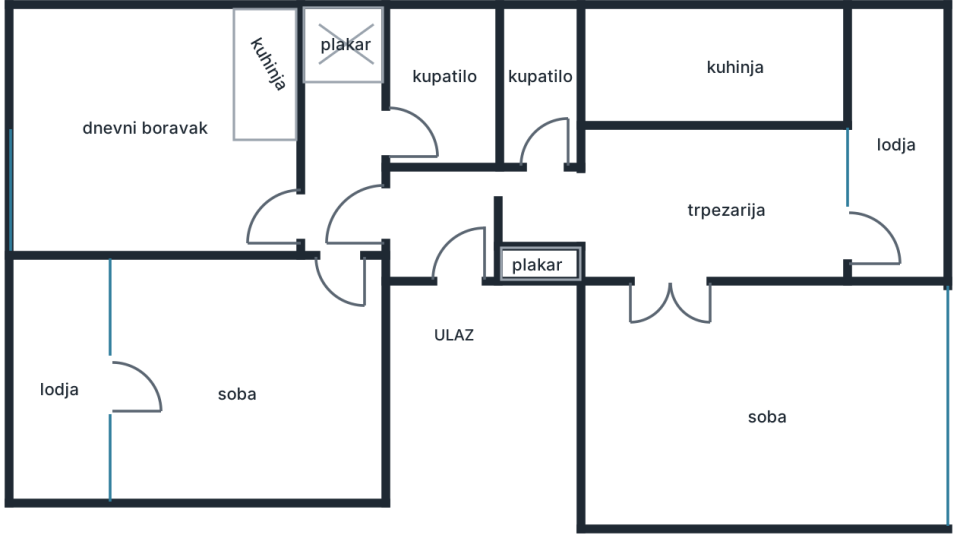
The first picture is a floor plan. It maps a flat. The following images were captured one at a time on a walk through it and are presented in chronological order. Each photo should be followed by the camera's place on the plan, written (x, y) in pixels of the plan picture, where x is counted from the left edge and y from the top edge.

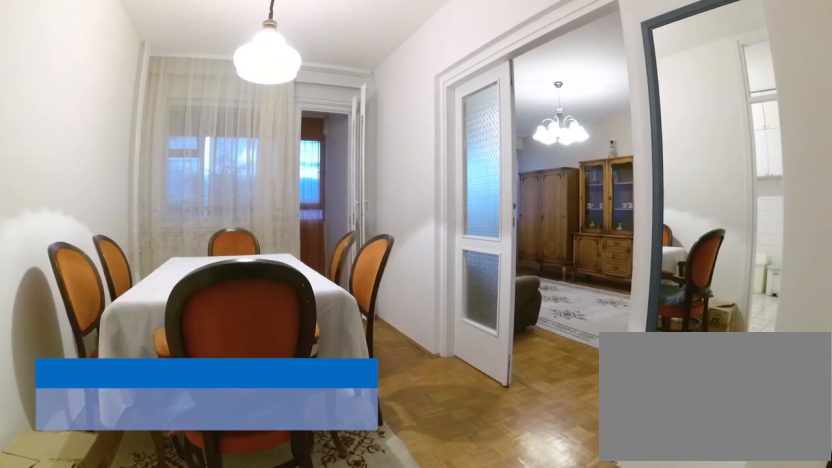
(555, 213)
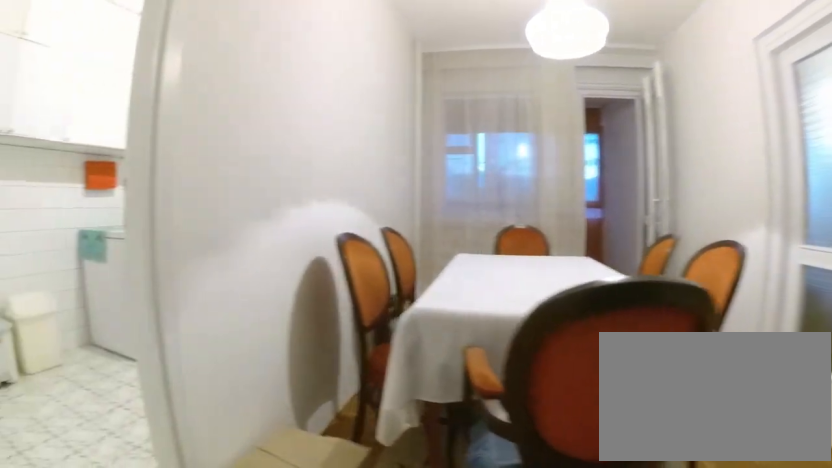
(596, 210)
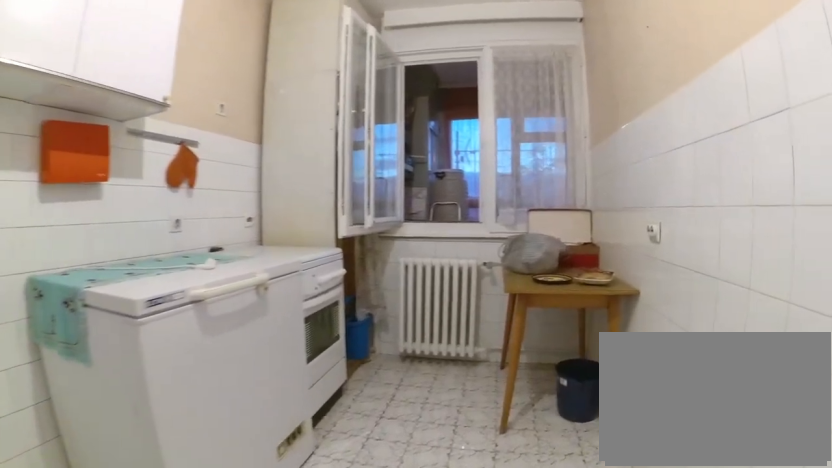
(630, 75)
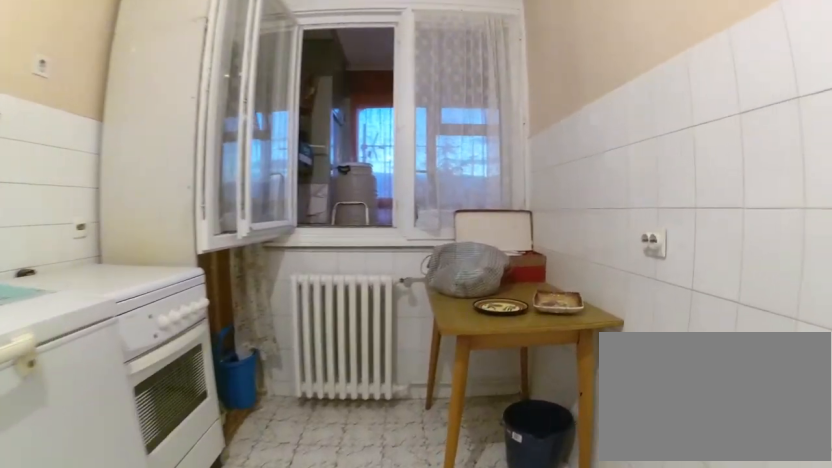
(664, 72)
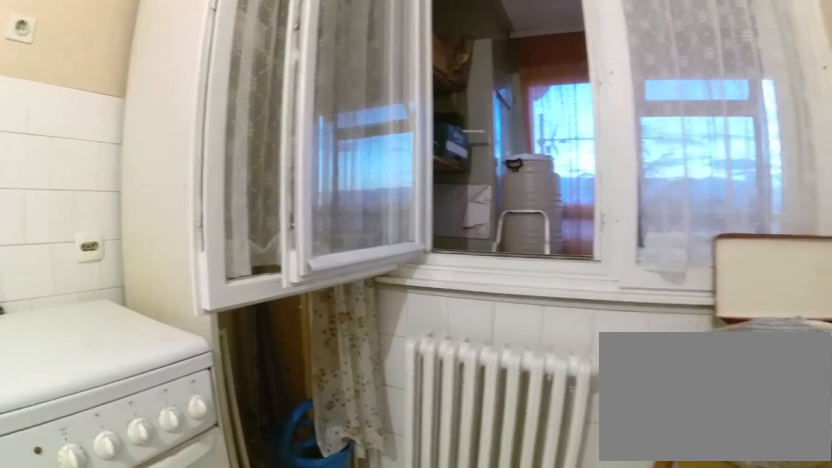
(754, 75)
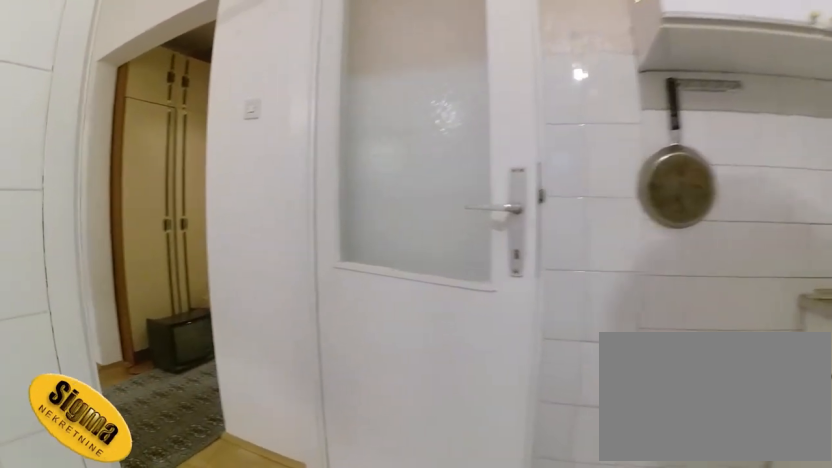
(659, 75)
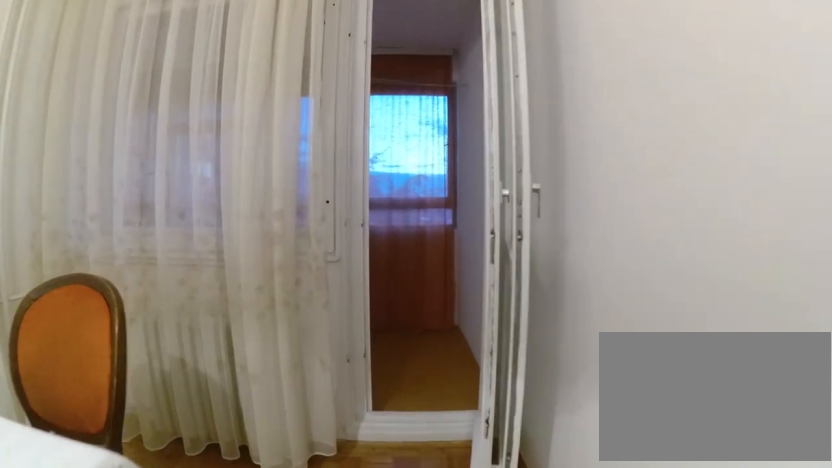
(723, 218)
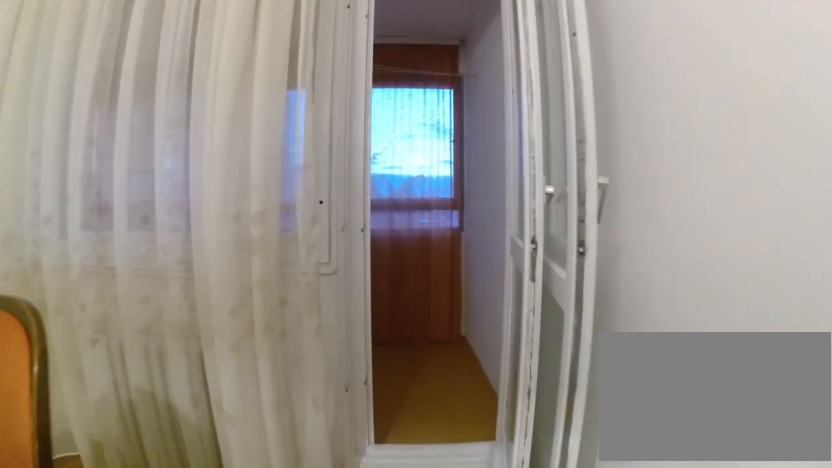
(738, 221)
